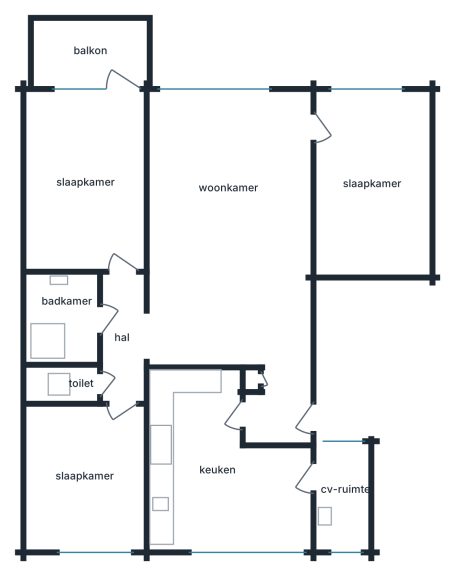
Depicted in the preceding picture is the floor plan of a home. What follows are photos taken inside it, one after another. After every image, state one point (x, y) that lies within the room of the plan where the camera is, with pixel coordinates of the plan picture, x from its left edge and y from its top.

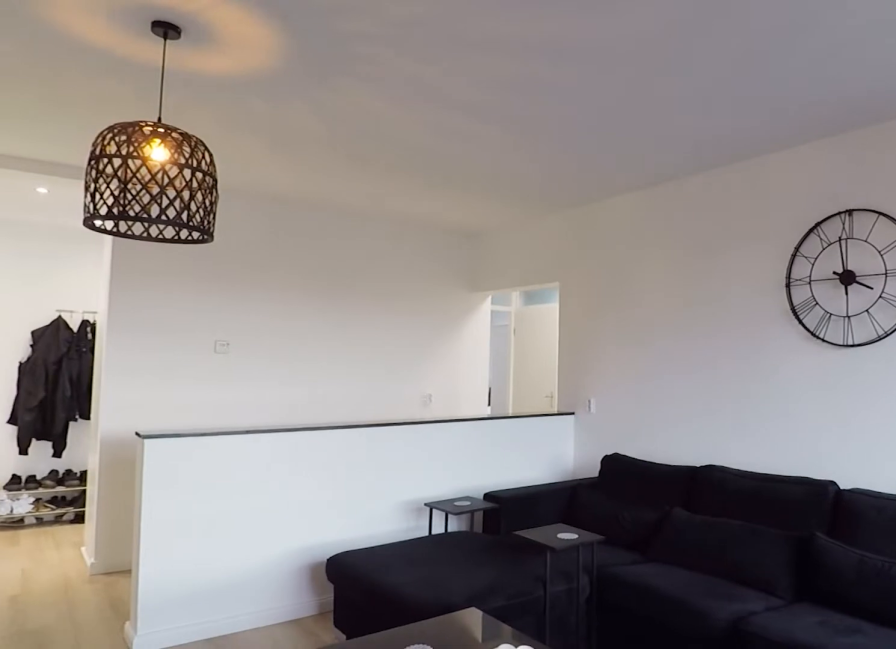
(234, 245)
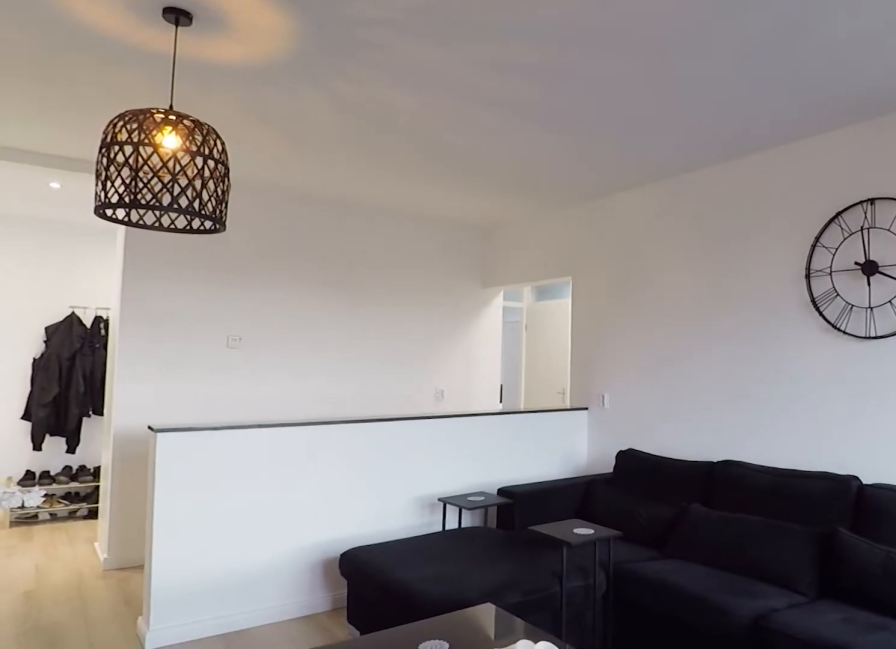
(234, 245)
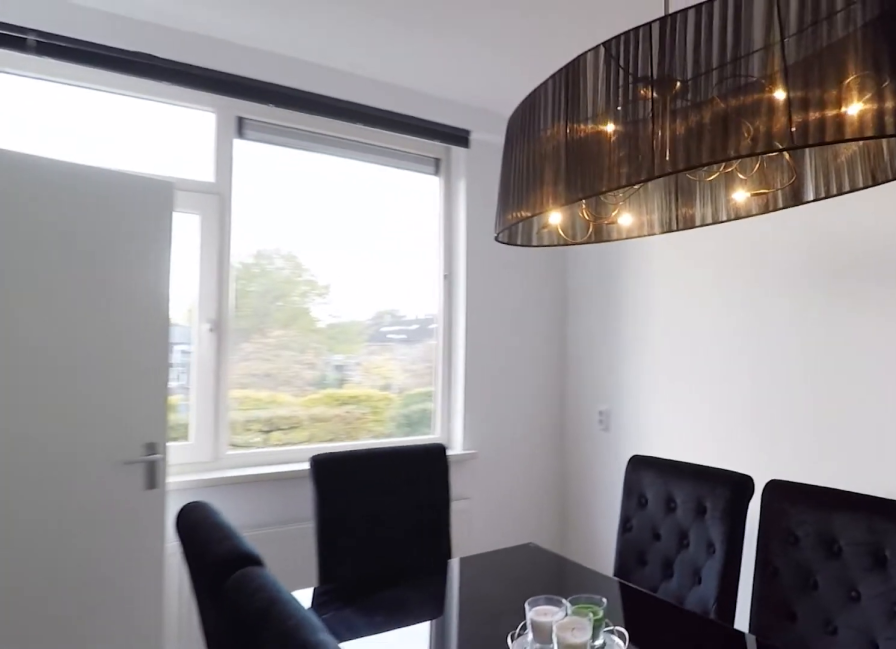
(373, 183)
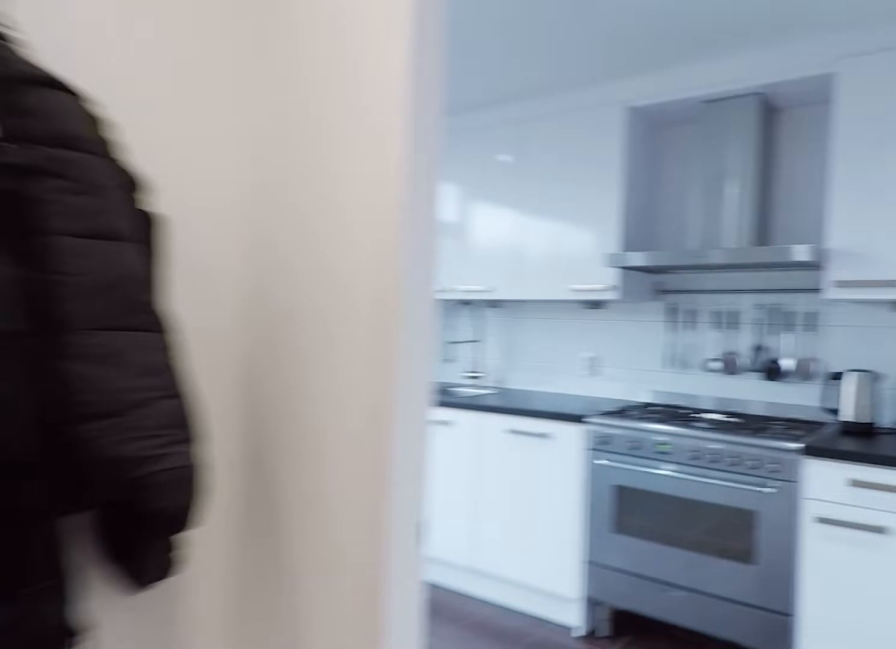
(234, 245)
